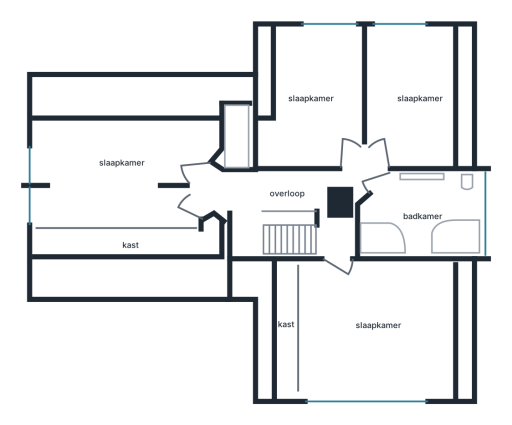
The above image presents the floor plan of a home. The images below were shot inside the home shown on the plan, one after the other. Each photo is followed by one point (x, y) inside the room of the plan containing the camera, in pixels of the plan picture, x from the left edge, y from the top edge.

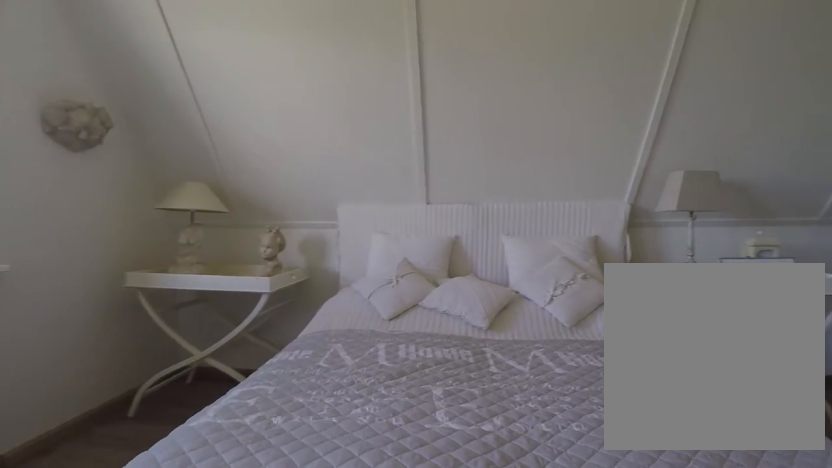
(120, 175)
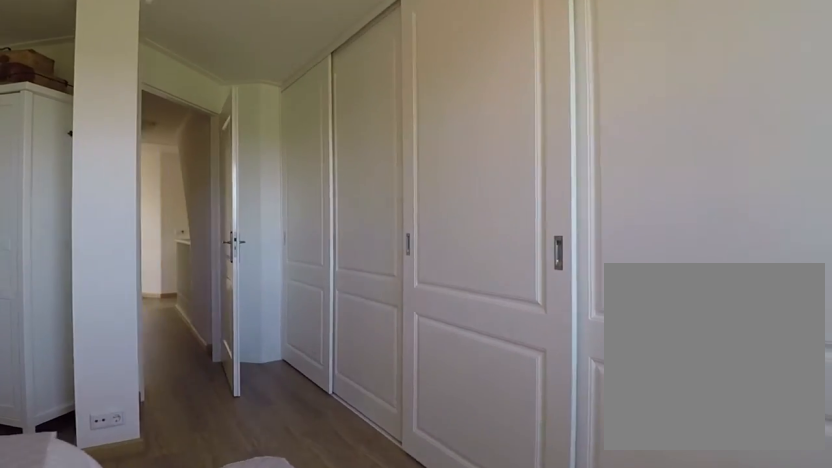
(120, 175)
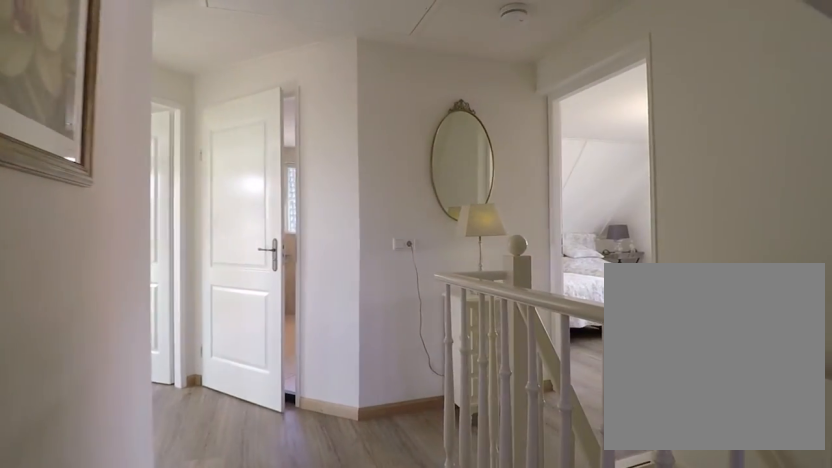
(299, 195)
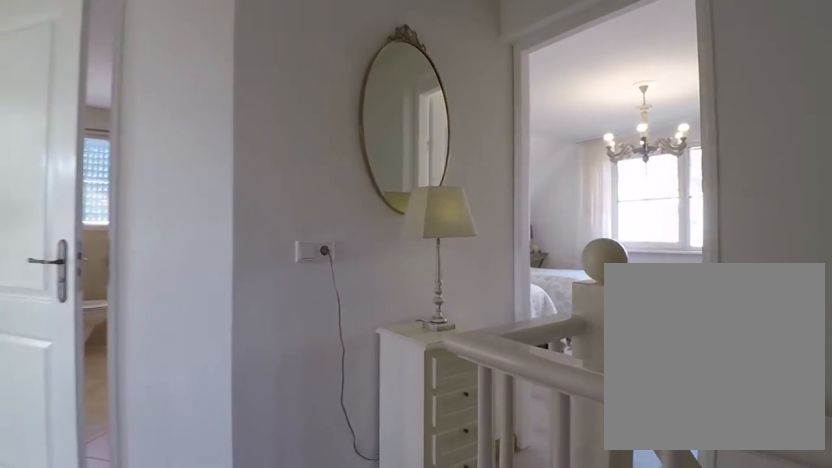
(299, 195)
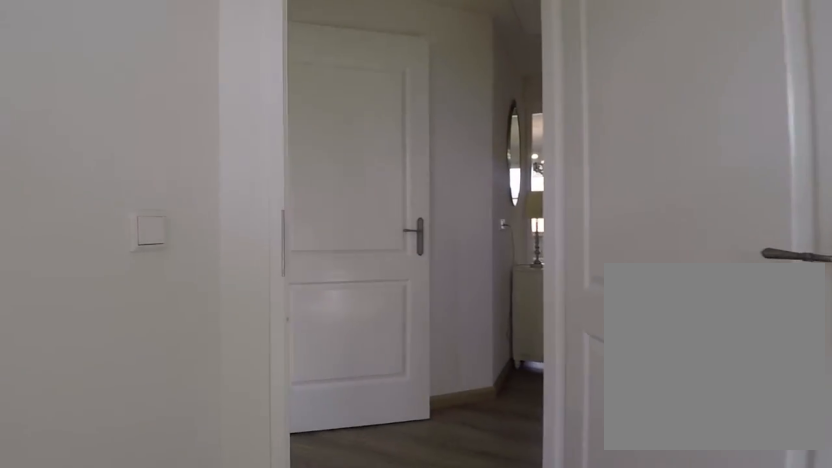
(315, 99)
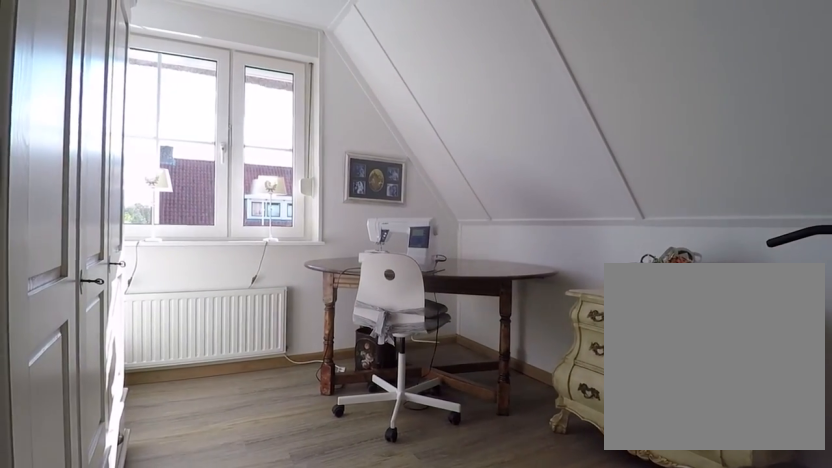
(413, 97)
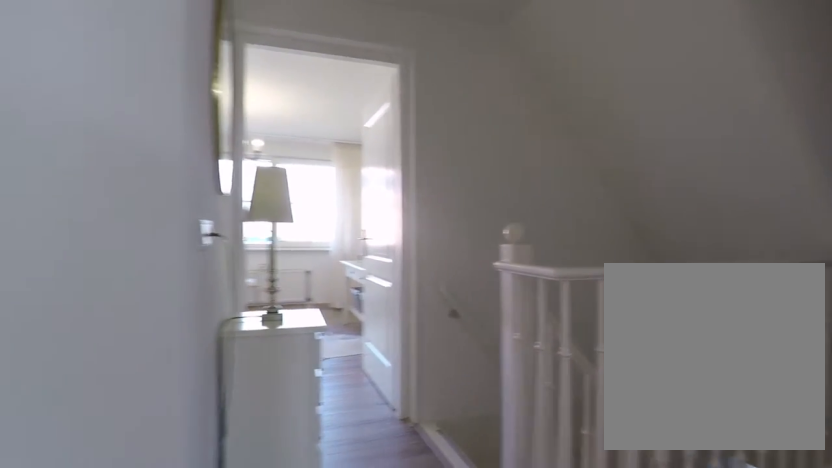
(300, 195)
